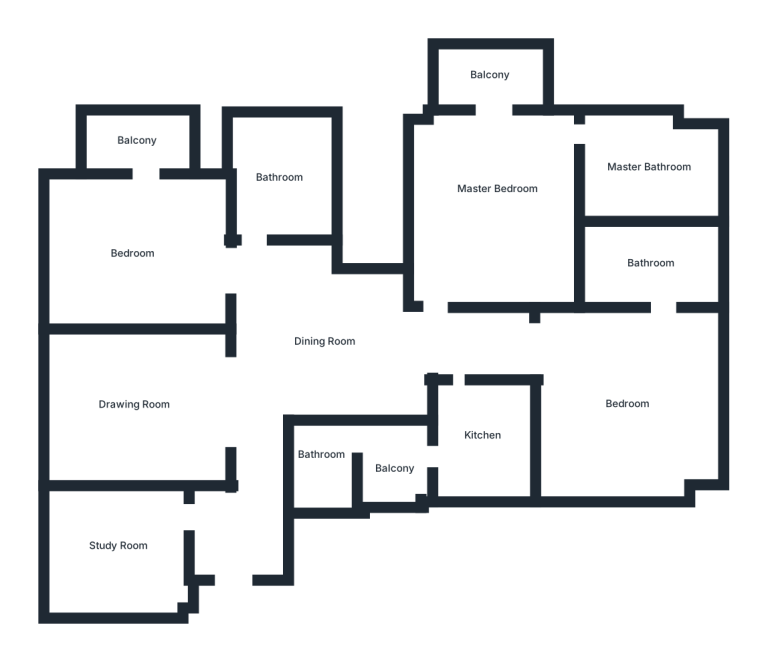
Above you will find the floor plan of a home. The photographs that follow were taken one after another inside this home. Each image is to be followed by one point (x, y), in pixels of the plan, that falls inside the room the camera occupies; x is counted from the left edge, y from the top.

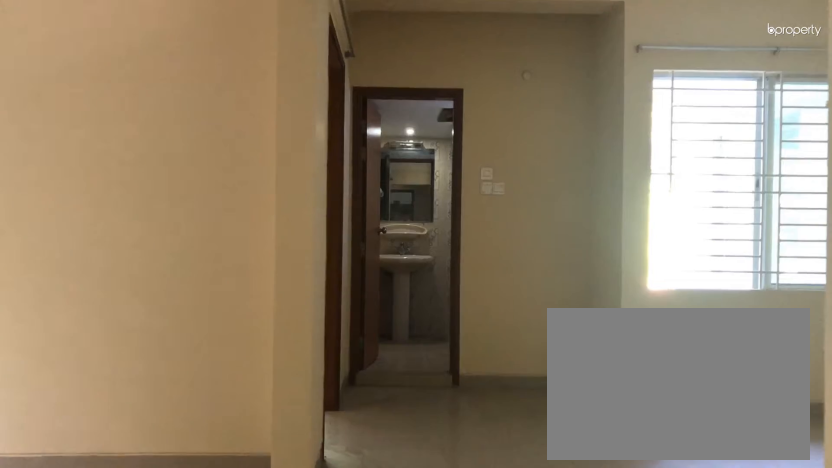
(247, 525)
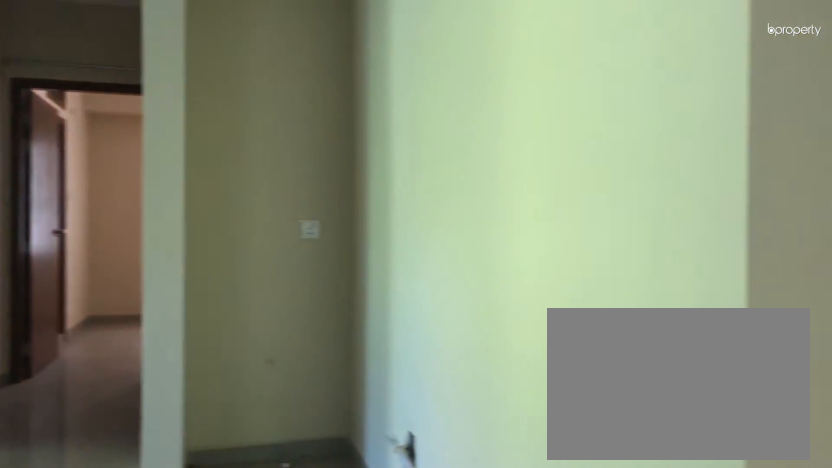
(136, 405)
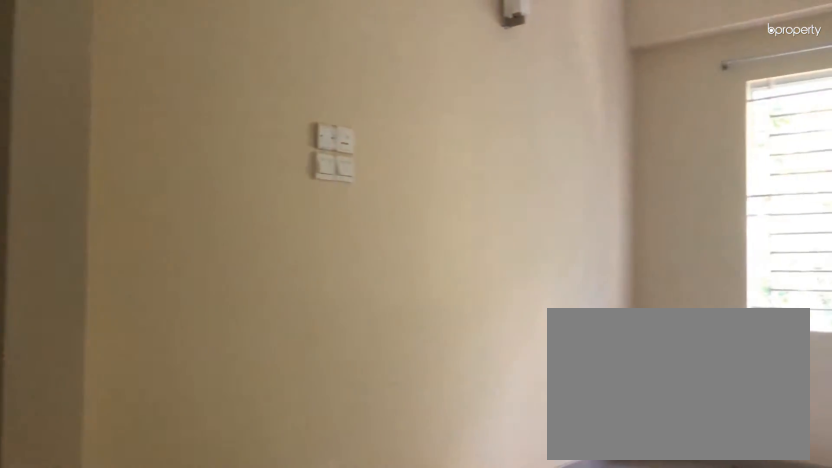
(136, 405)
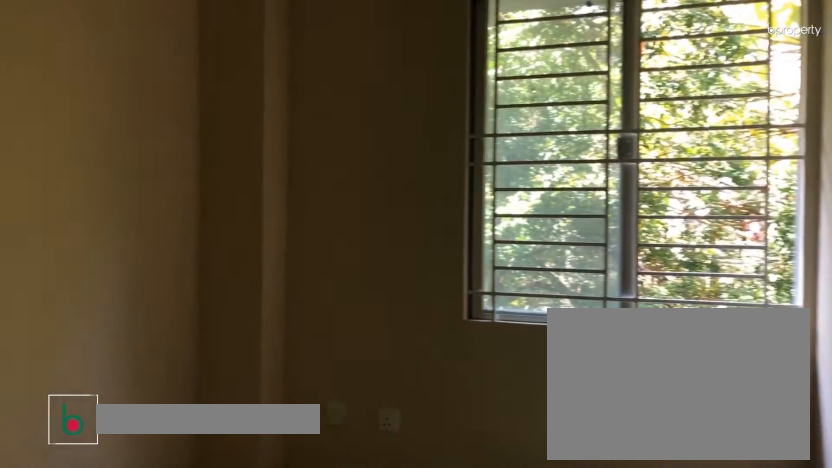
(118, 544)
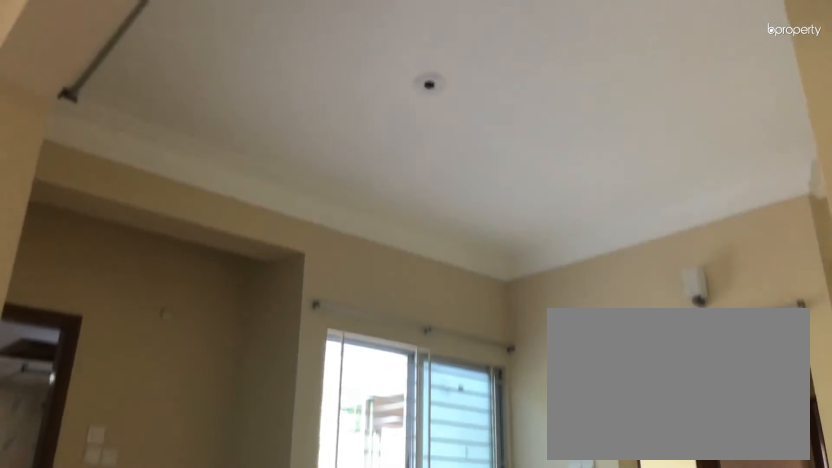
(324, 341)
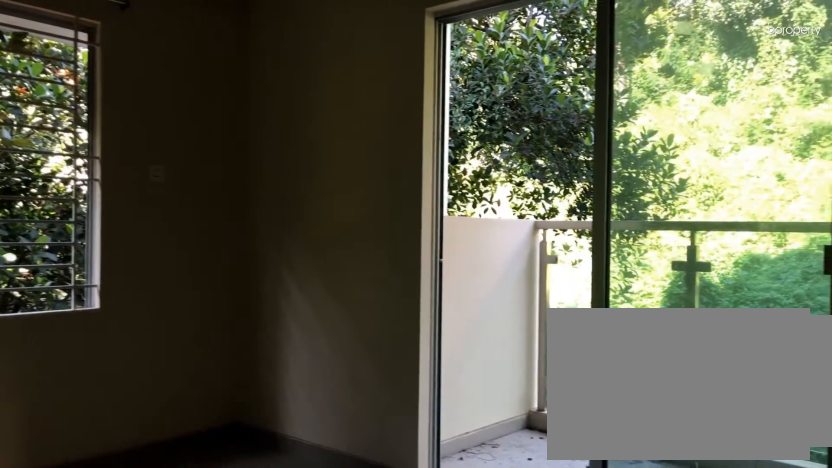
(132, 254)
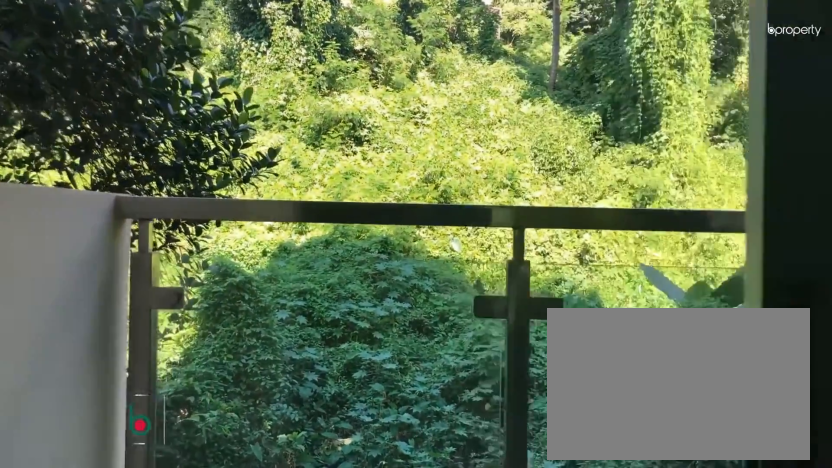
(136, 141)
